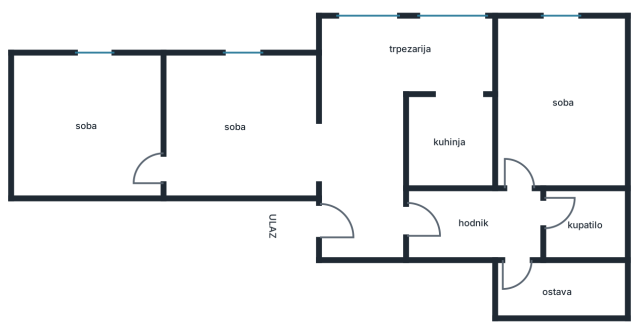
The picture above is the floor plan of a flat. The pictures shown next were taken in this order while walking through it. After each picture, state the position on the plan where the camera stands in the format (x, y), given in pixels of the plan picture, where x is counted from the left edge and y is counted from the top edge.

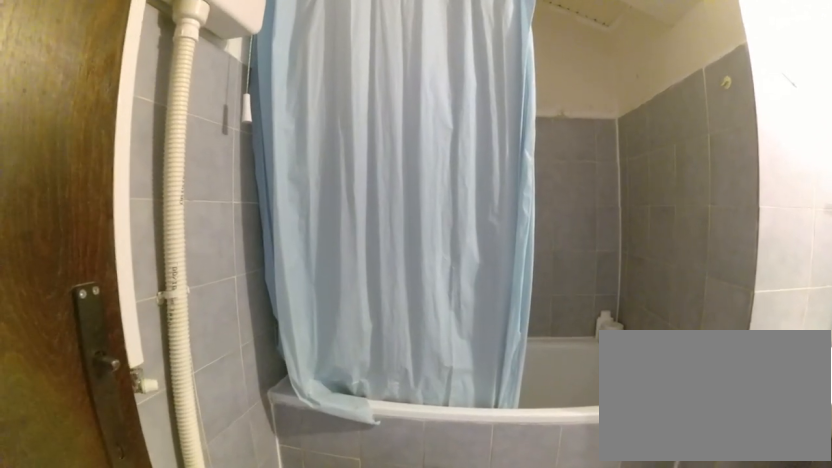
(549, 222)
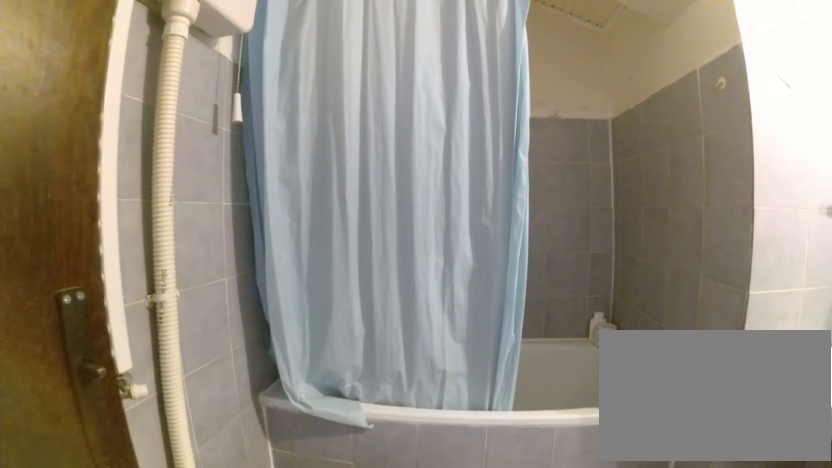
(557, 224)
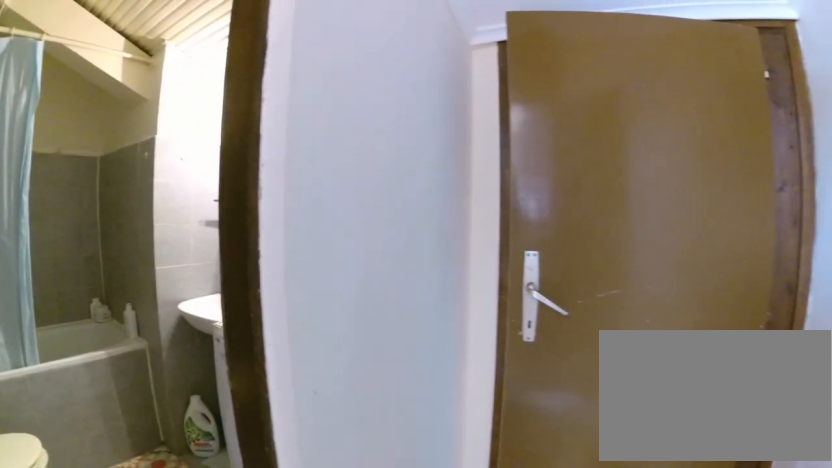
(519, 211)
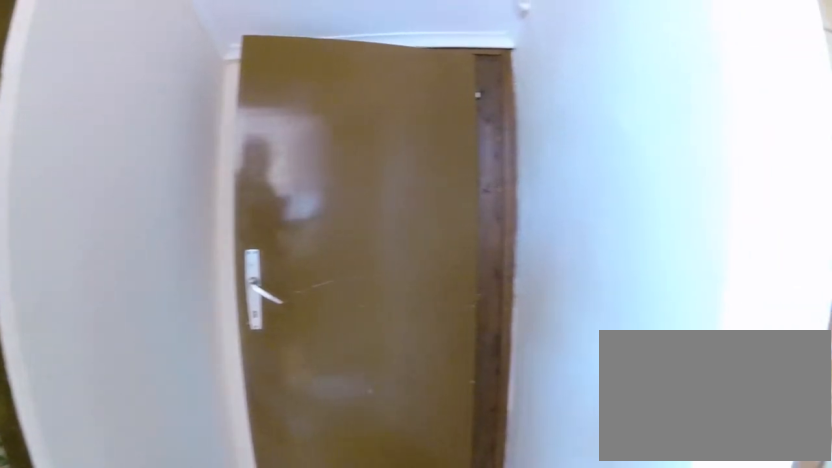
(522, 210)
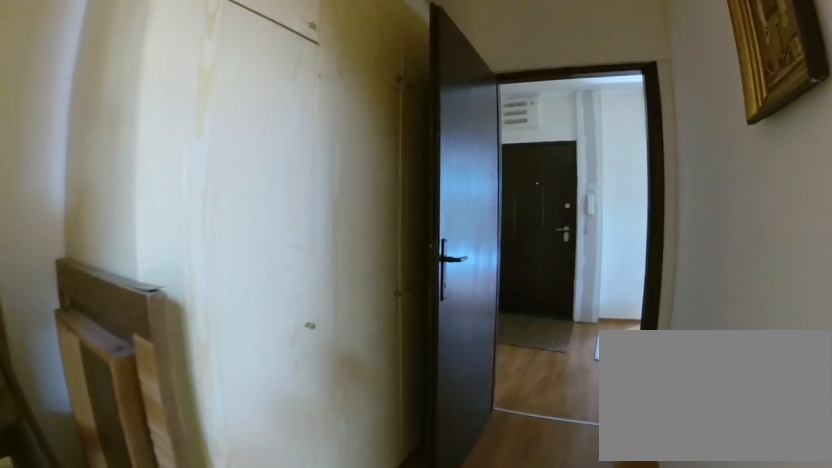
(518, 226)
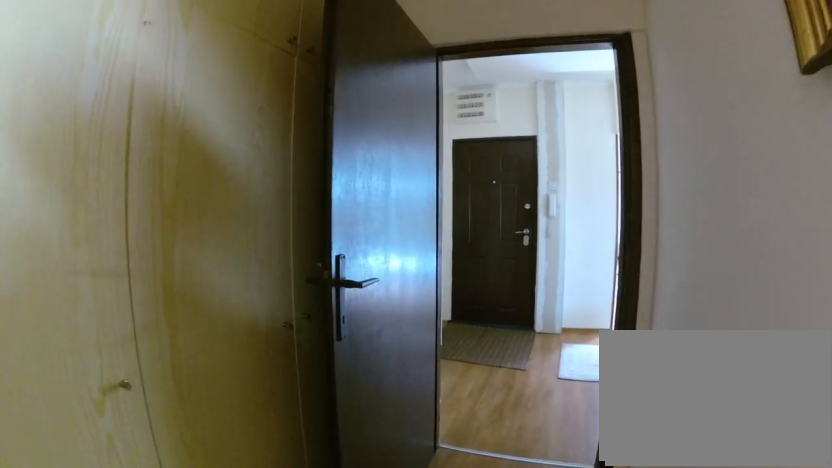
(498, 226)
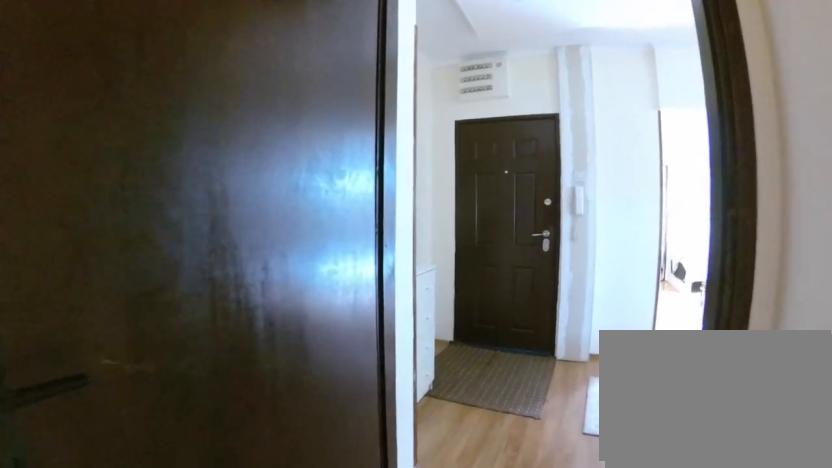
(462, 226)
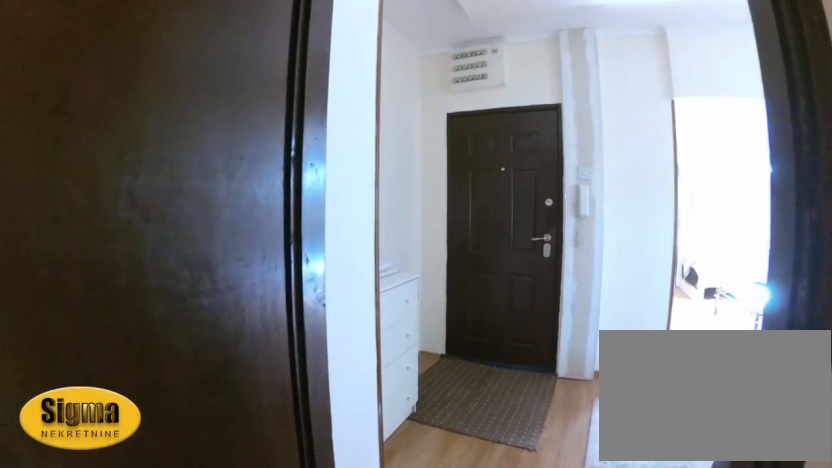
(441, 226)
